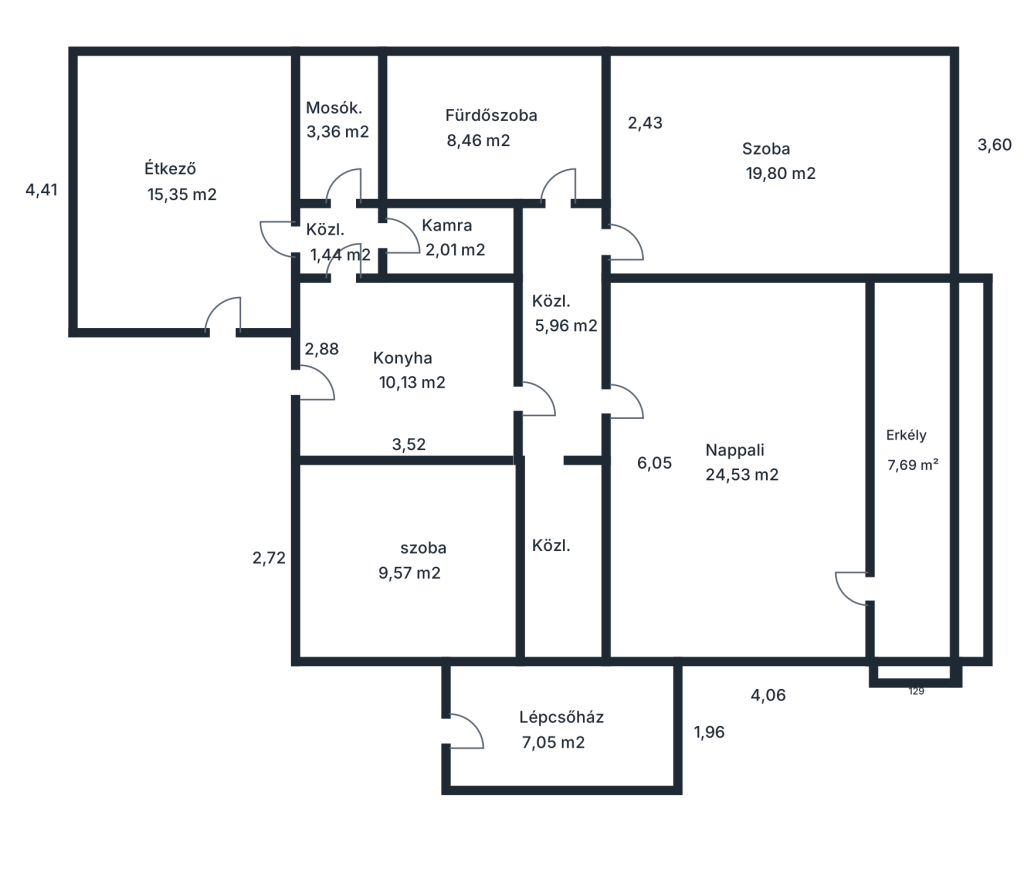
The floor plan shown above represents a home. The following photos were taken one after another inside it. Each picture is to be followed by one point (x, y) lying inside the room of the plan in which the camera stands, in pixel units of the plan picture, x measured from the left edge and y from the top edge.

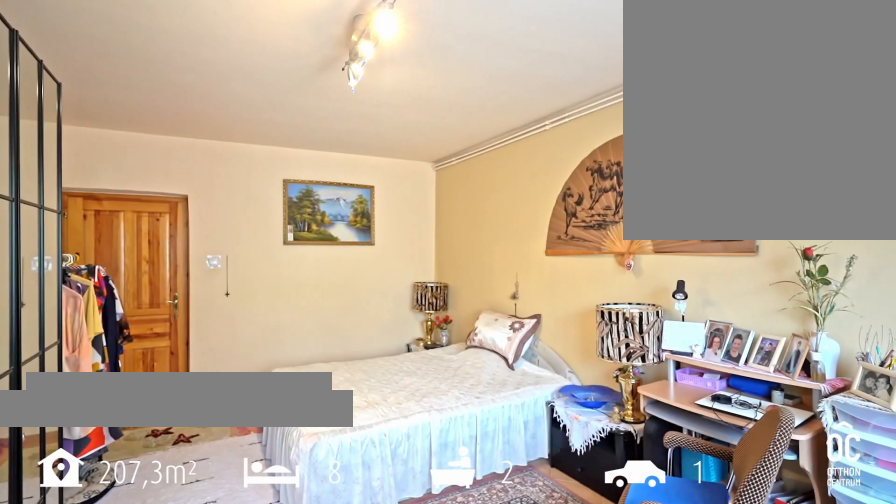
(778, 156)
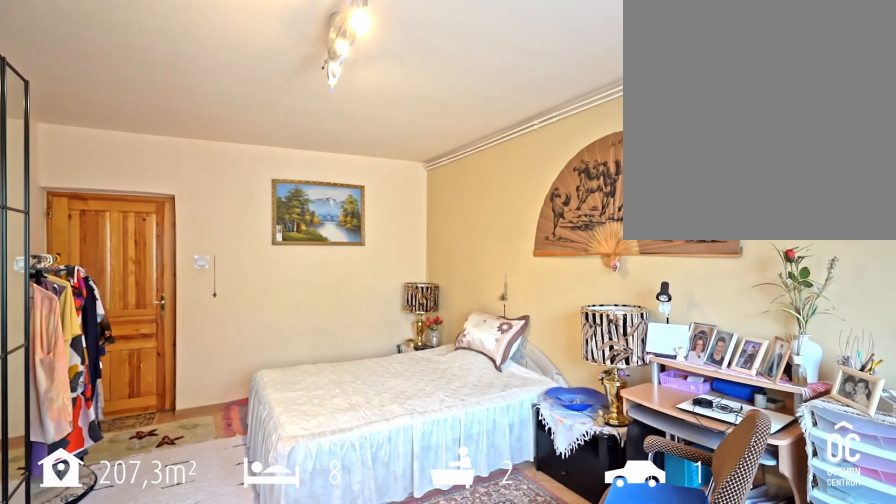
(778, 156)
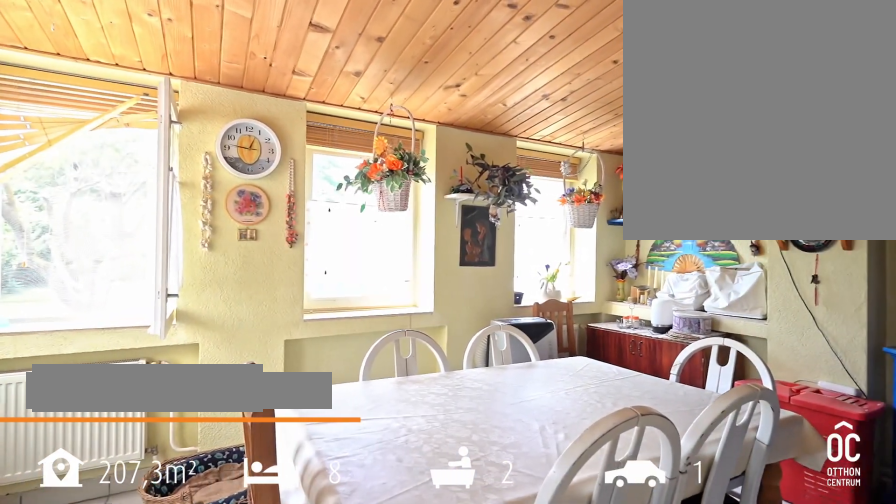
(184, 189)
